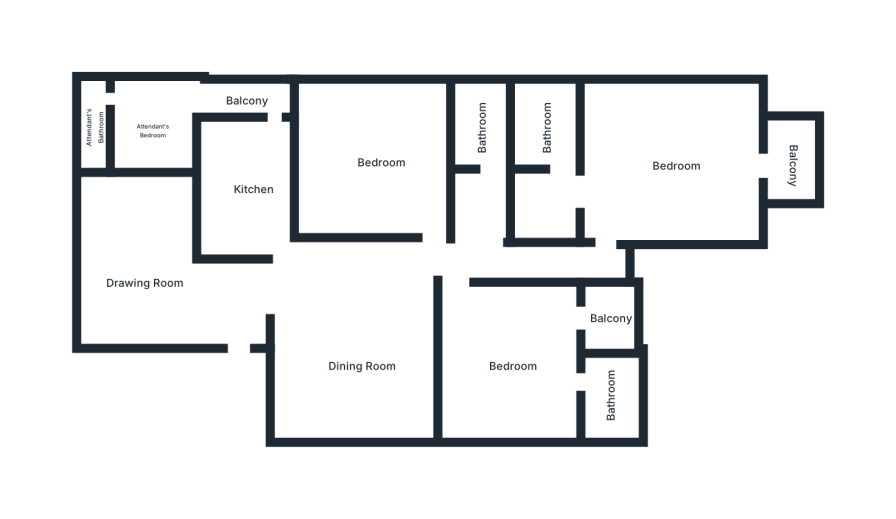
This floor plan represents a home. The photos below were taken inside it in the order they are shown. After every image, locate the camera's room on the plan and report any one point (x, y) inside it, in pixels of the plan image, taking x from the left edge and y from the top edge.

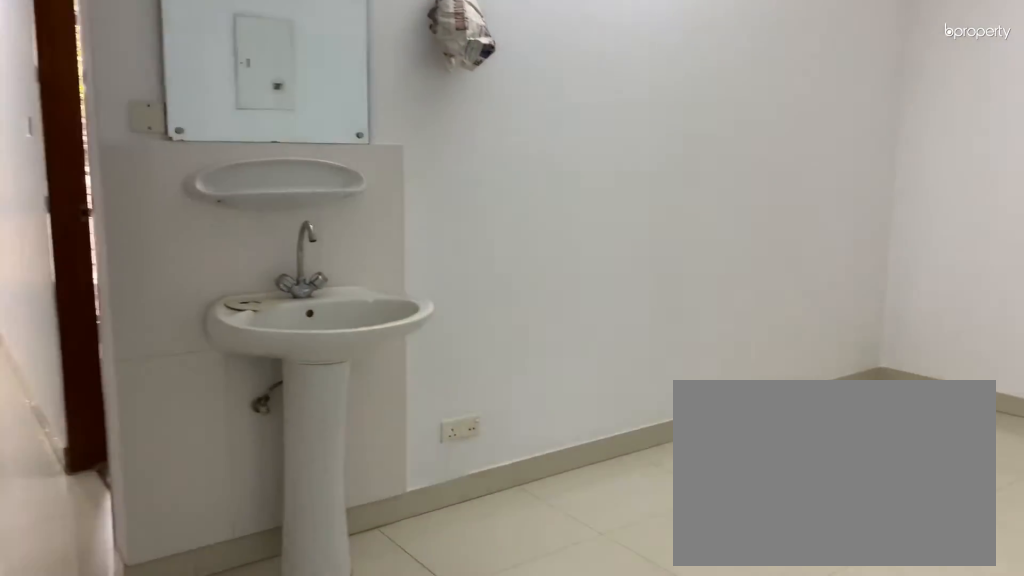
(362, 369)
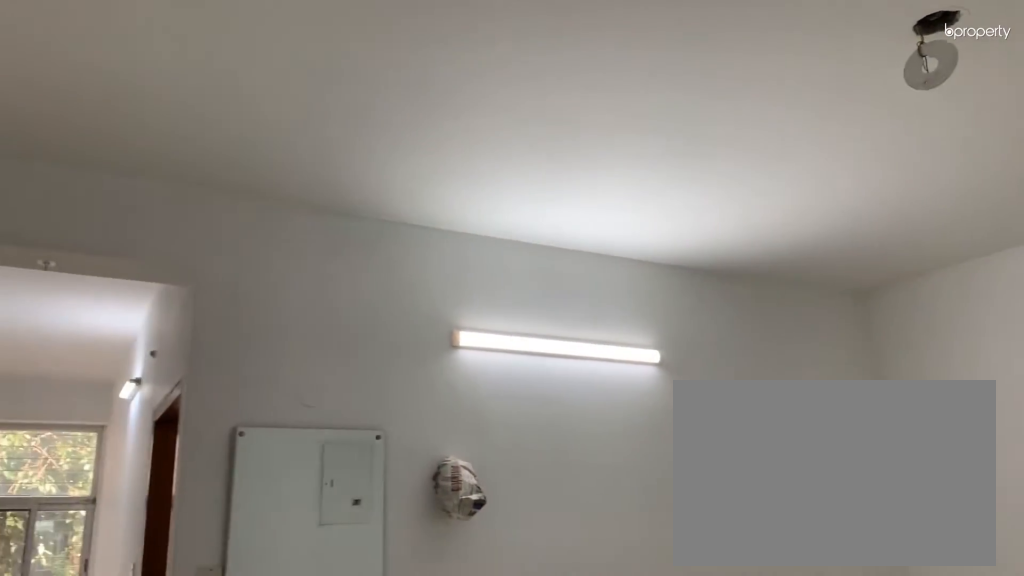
(362, 369)
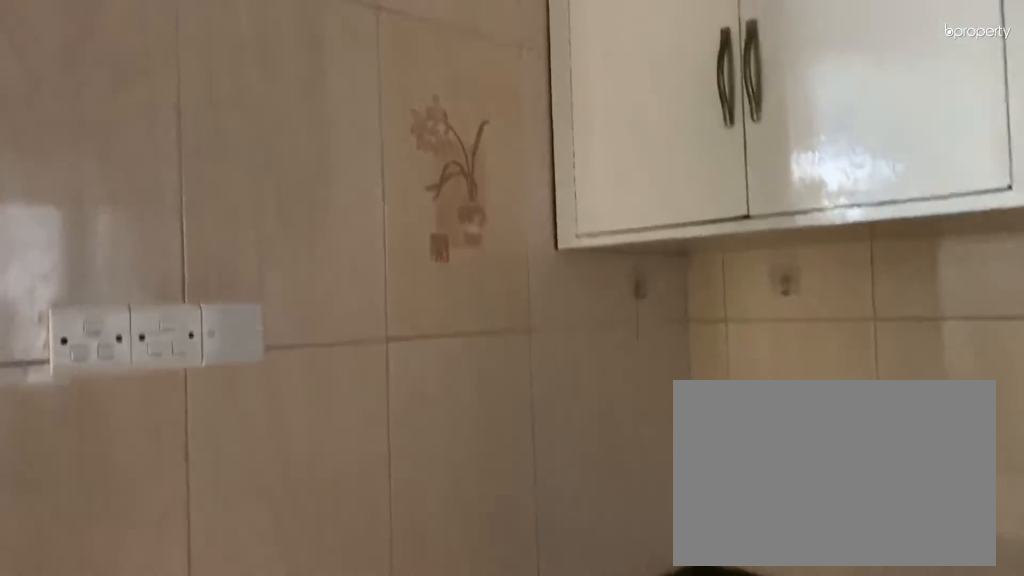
(254, 189)
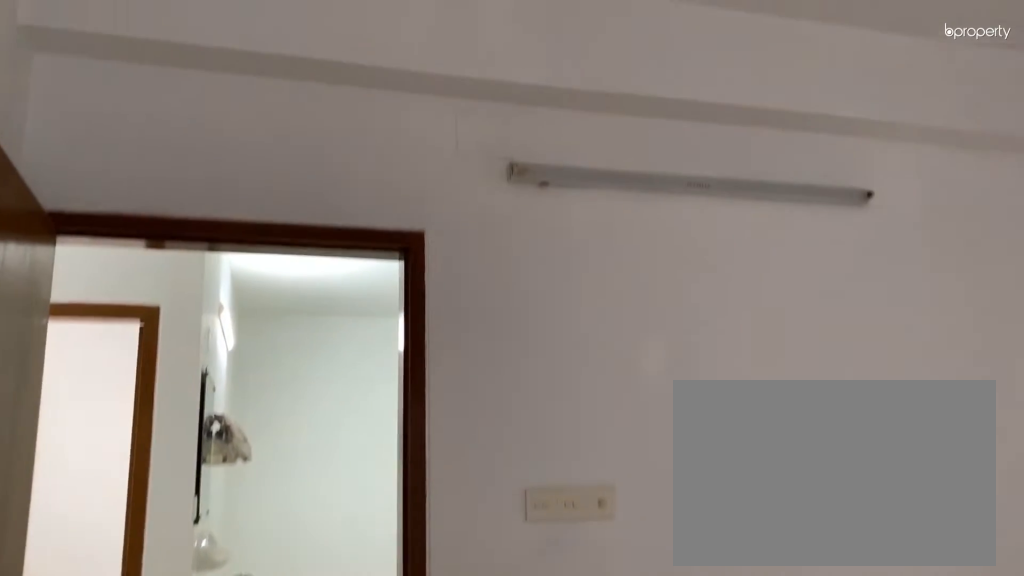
(382, 161)
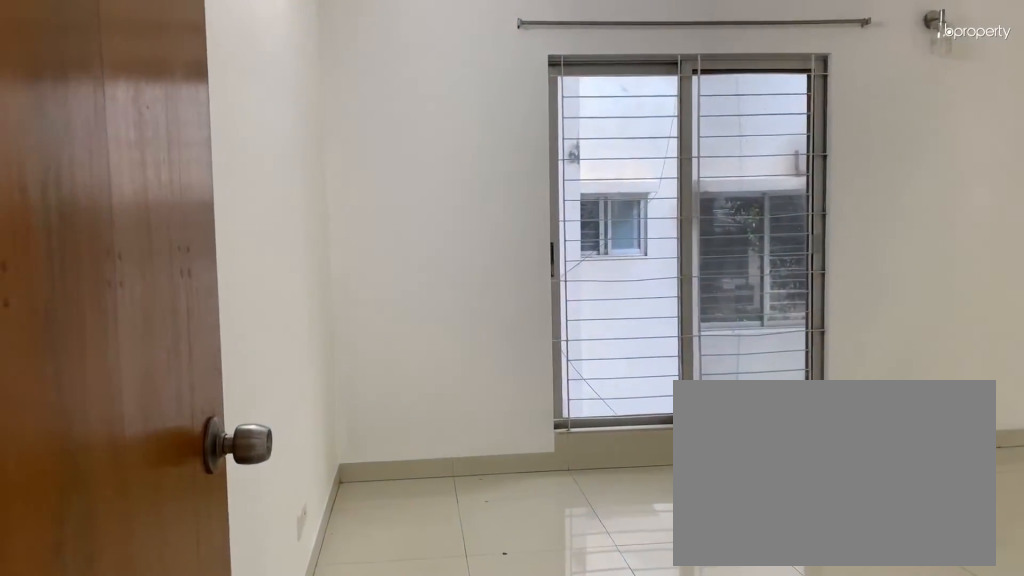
(674, 168)
